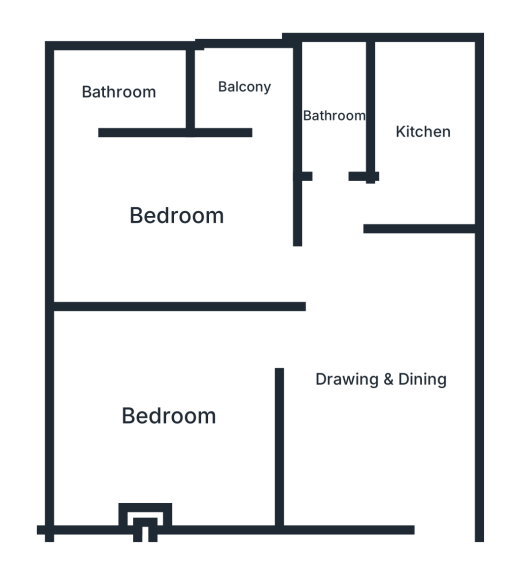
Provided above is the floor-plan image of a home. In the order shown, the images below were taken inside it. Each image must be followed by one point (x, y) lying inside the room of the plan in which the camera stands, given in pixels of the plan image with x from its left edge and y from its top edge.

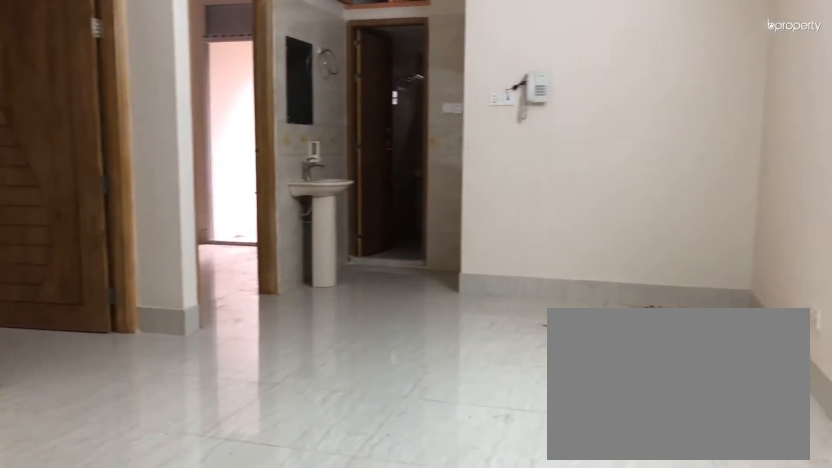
(380, 381)
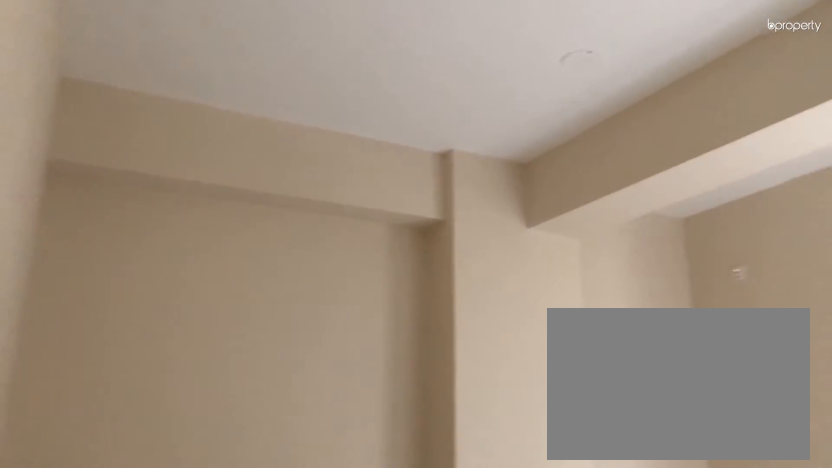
(167, 415)
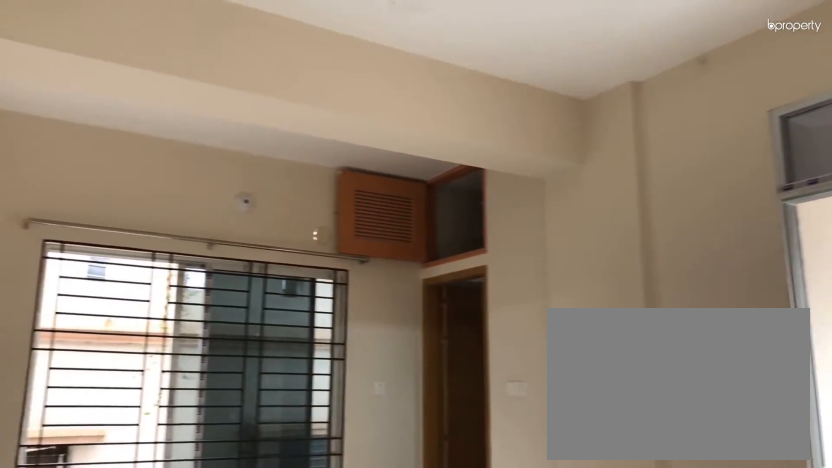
(178, 212)
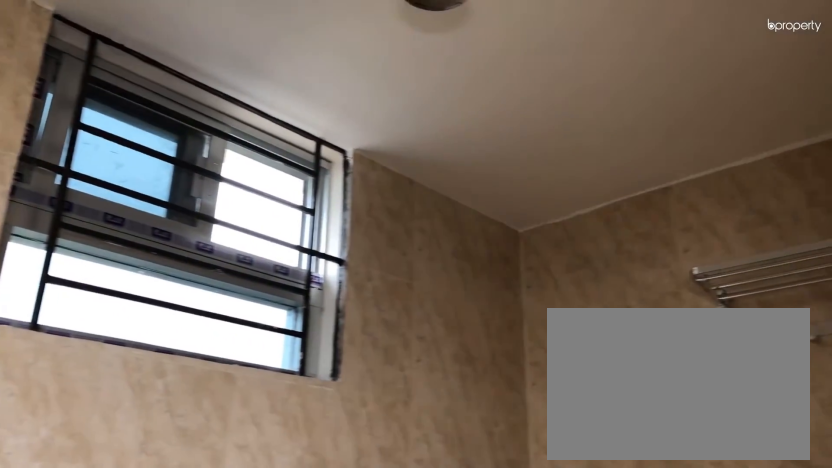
(118, 92)
